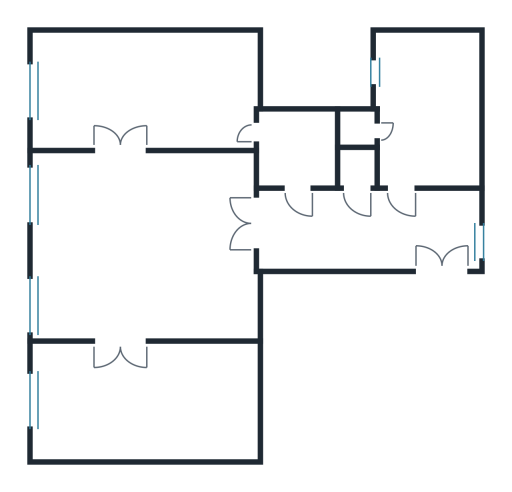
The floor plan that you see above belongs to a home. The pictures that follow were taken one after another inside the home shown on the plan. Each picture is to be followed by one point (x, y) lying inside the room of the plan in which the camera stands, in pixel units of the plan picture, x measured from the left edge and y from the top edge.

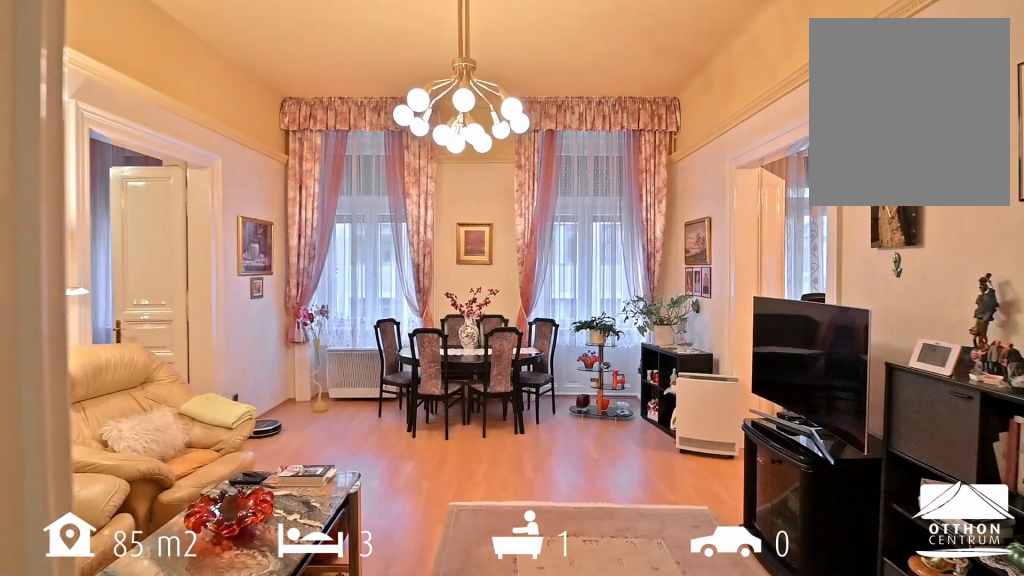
(147, 259)
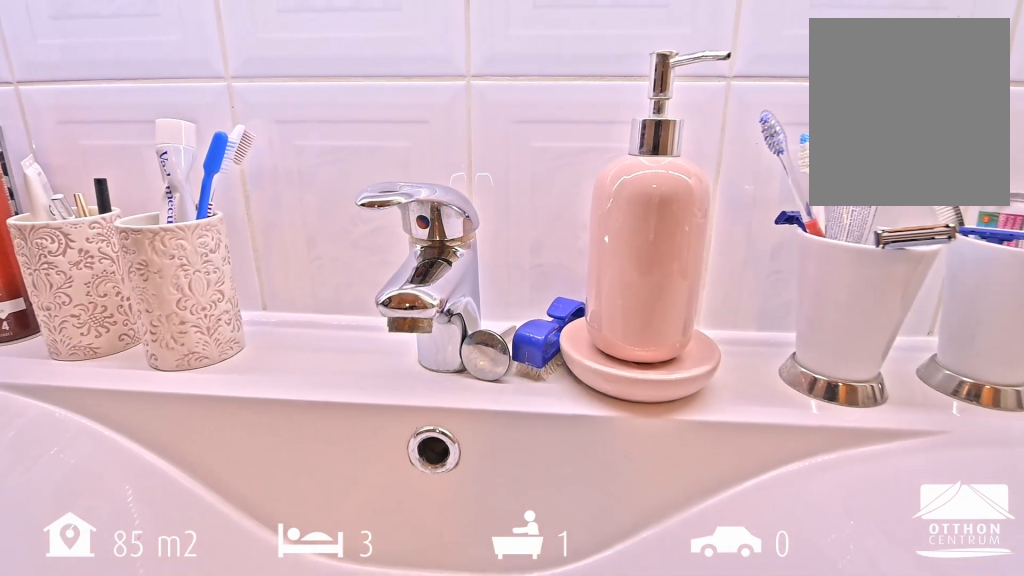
(302, 153)
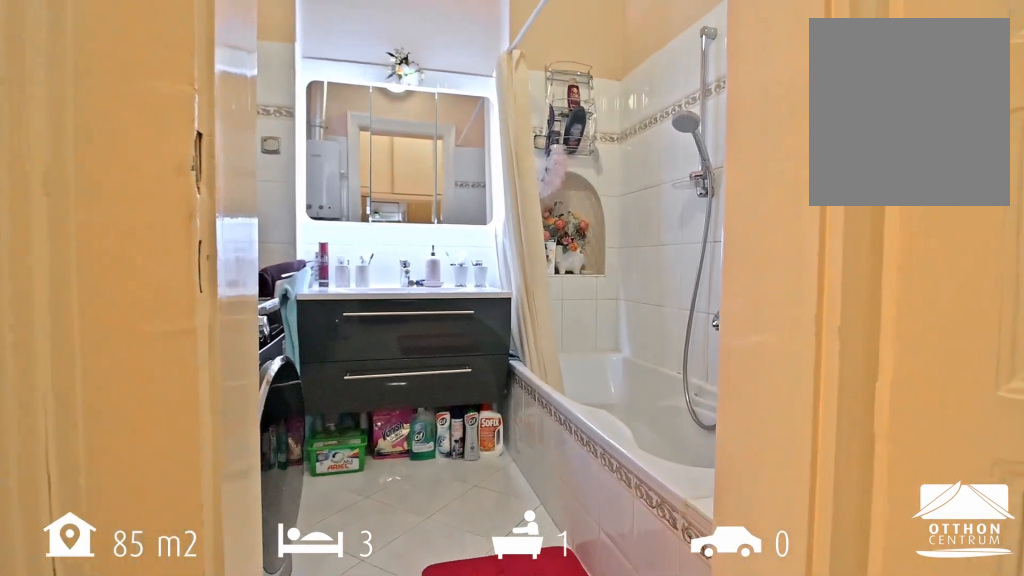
(312, 152)
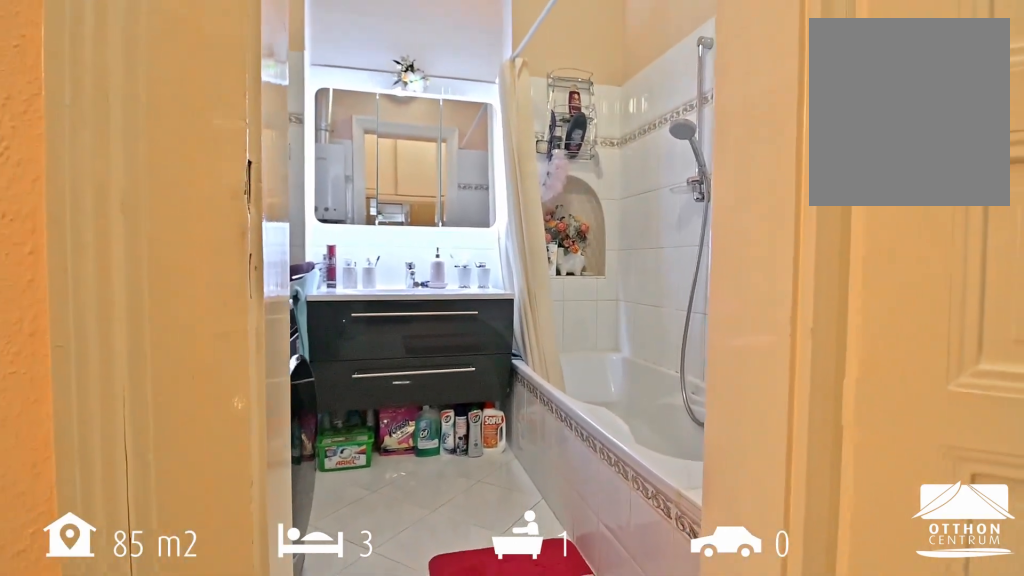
(272, 168)
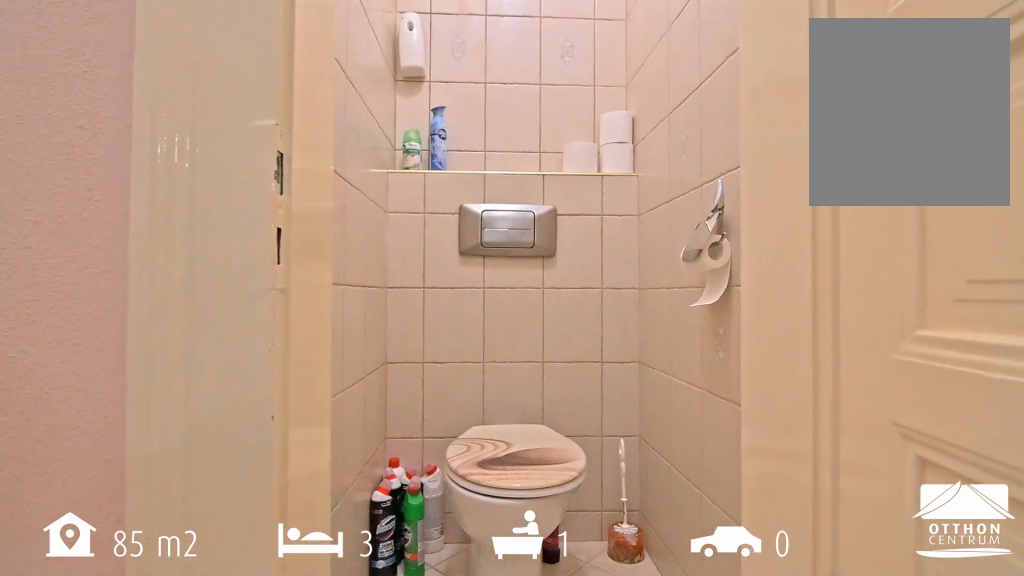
(361, 157)
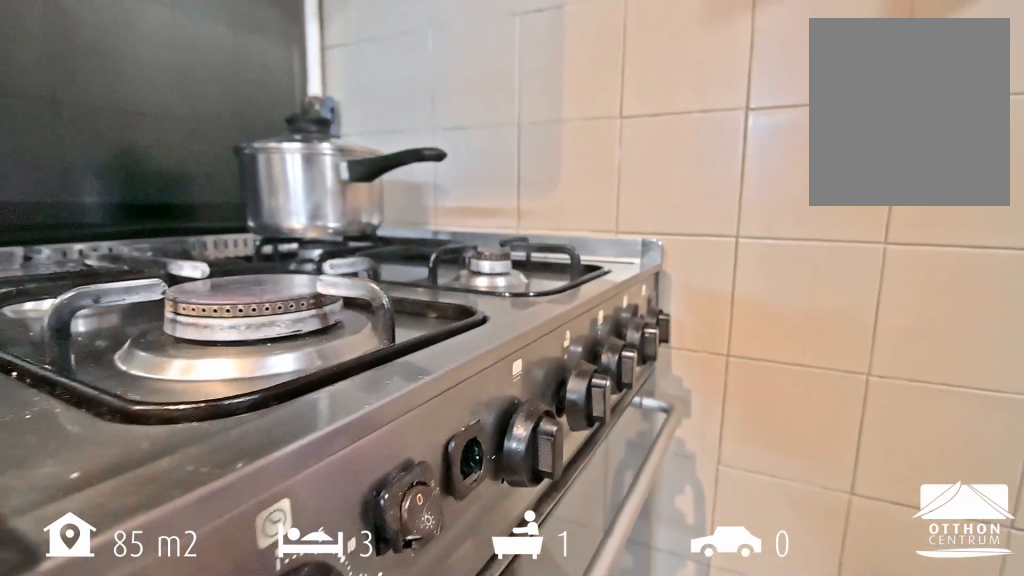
(436, 103)
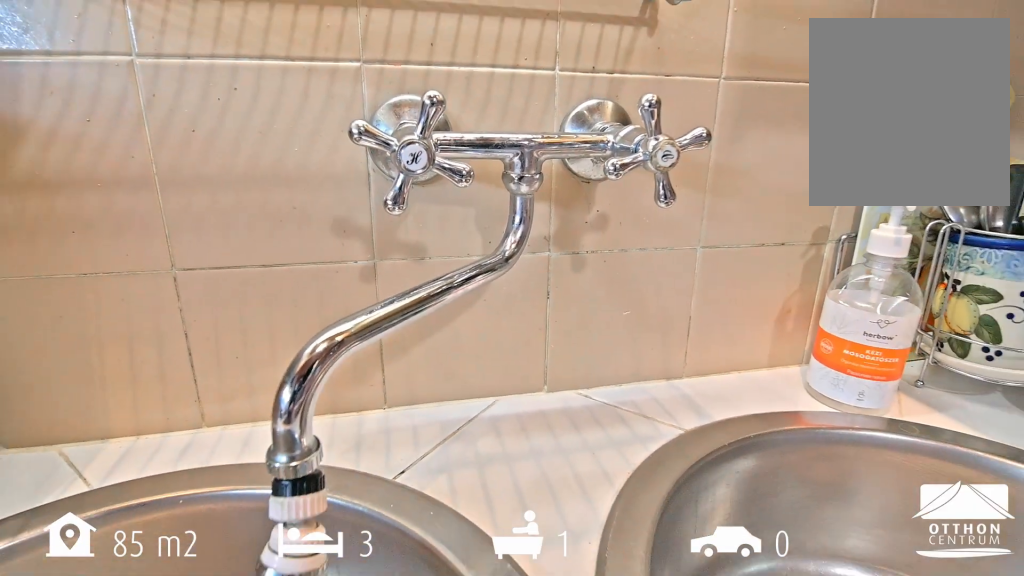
(436, 103)
